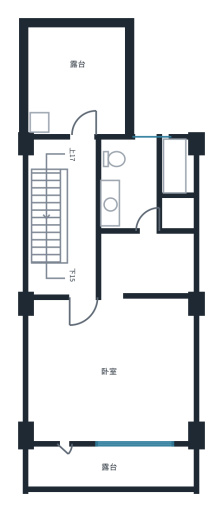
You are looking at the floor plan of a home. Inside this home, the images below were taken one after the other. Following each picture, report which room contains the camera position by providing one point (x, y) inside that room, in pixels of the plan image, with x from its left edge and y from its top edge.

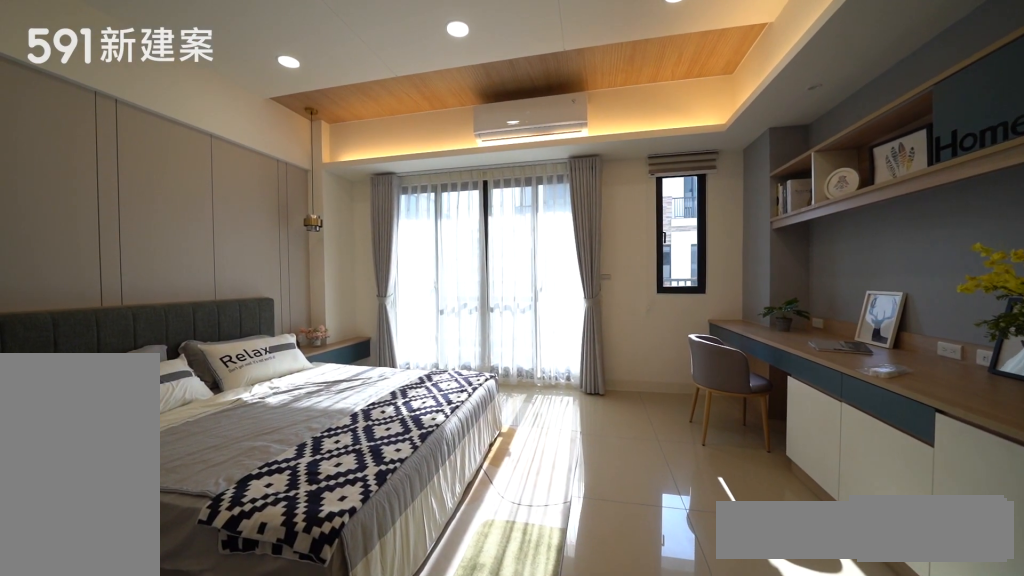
(111, 370)
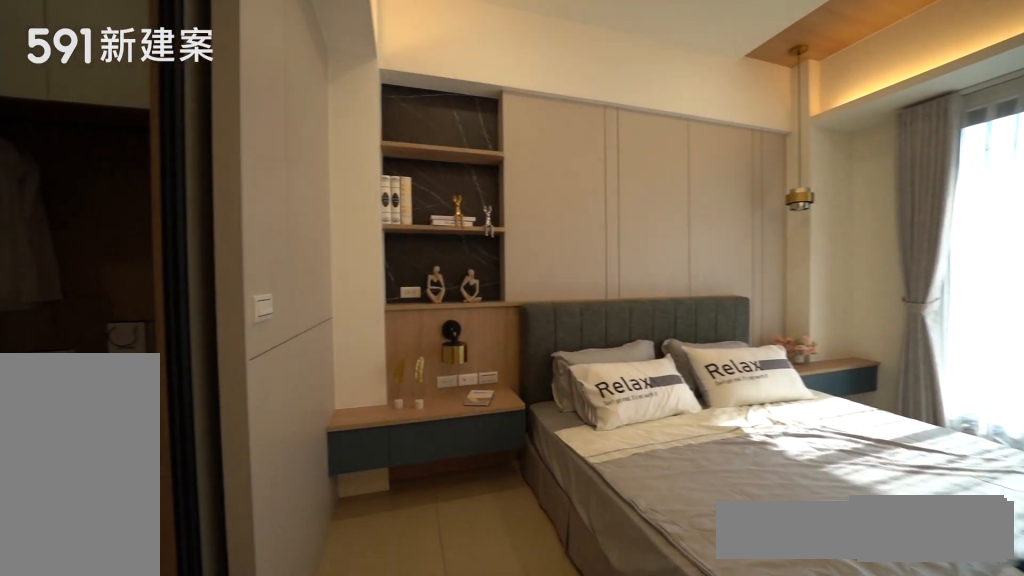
(111, 370)
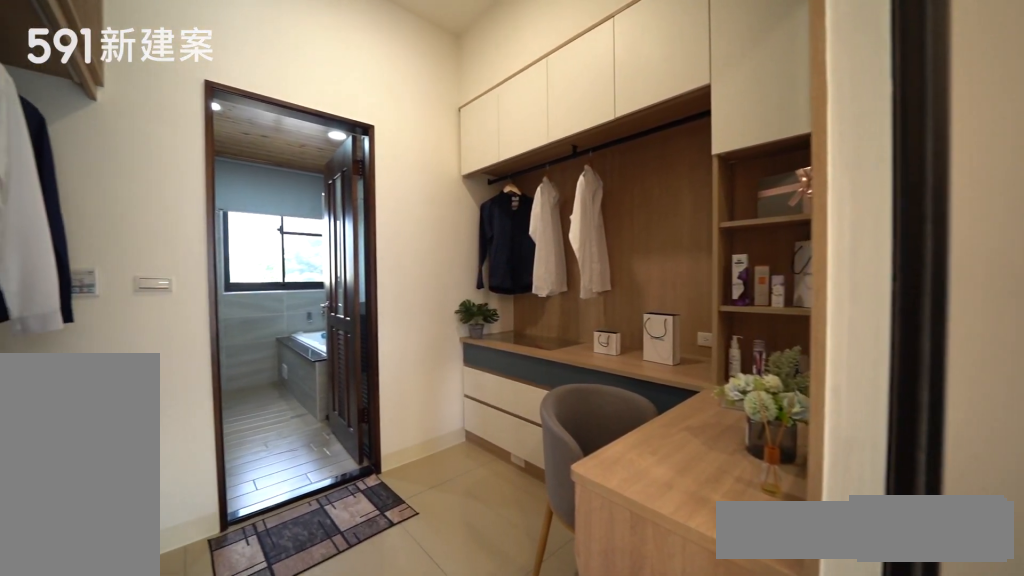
(147, 264)
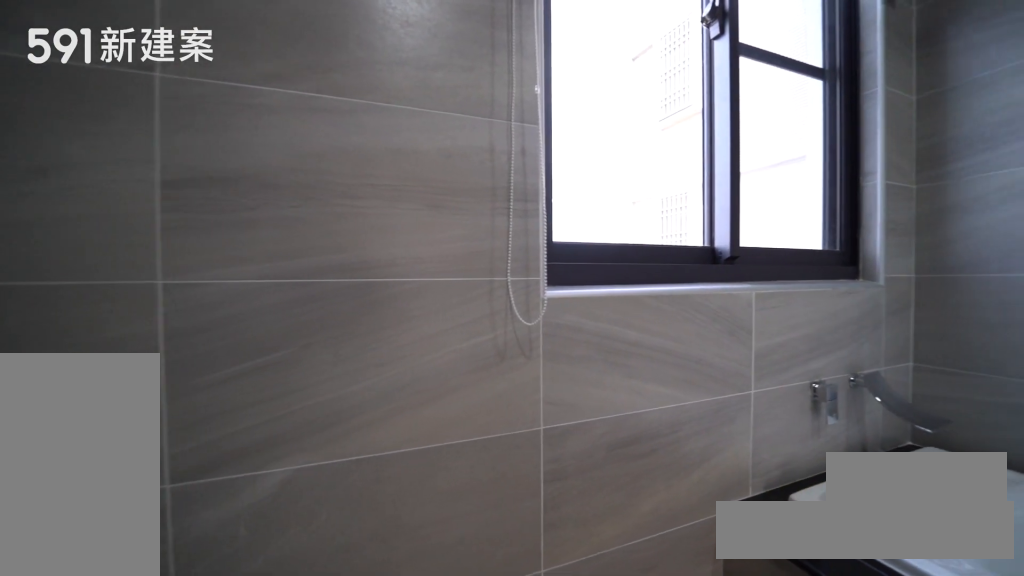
(174, 167)
